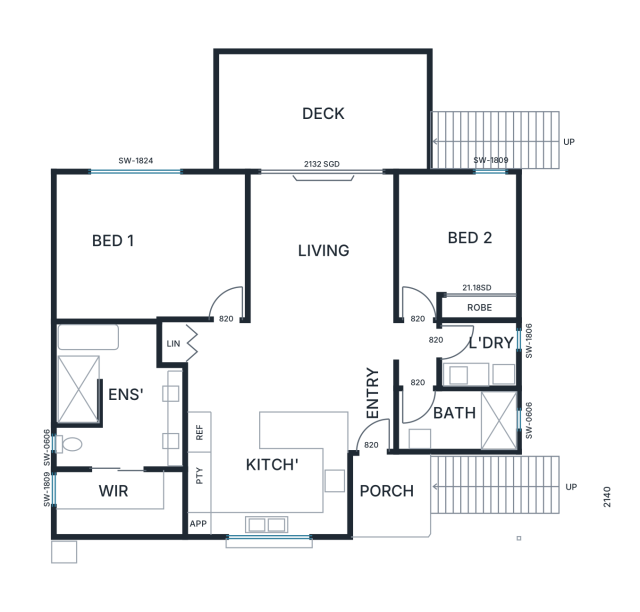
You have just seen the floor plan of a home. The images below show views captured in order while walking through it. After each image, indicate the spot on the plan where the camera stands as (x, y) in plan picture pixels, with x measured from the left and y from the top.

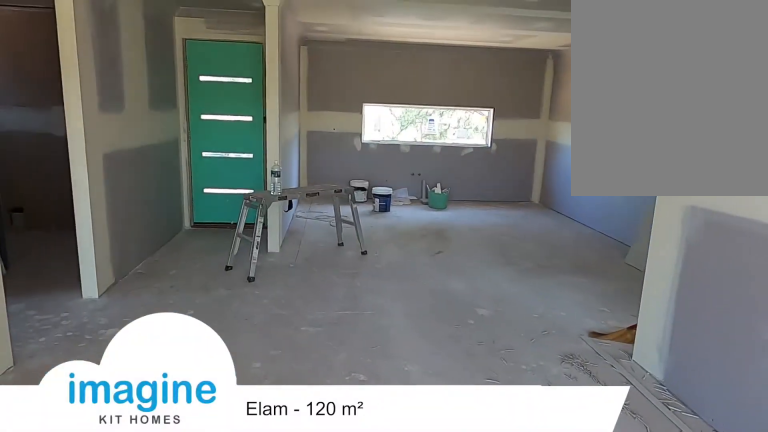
(324, 119)
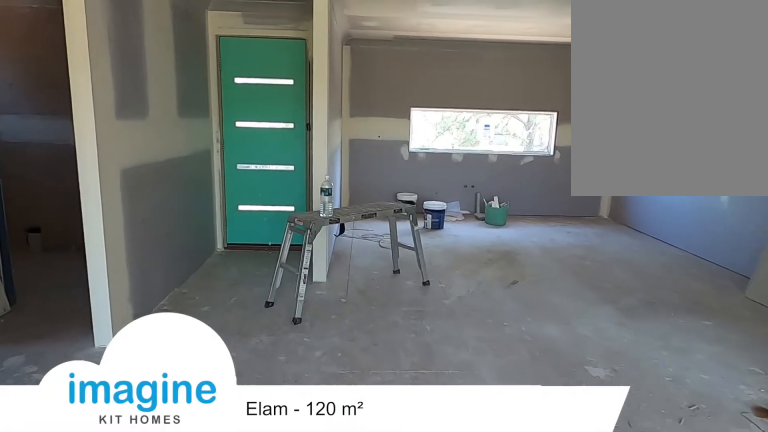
(328, 173)
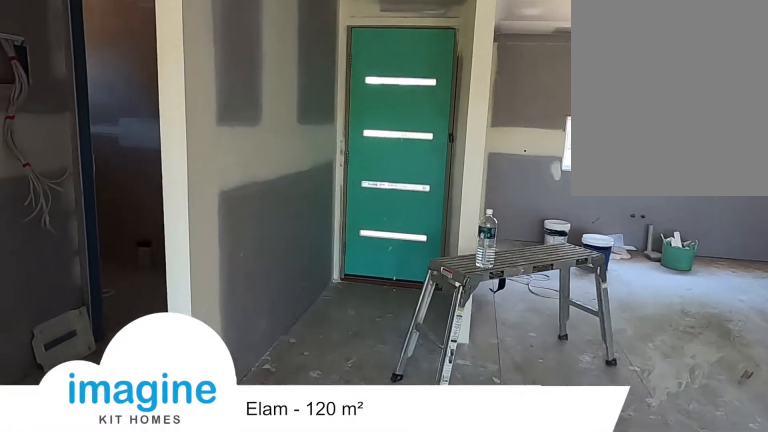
(334, 246)
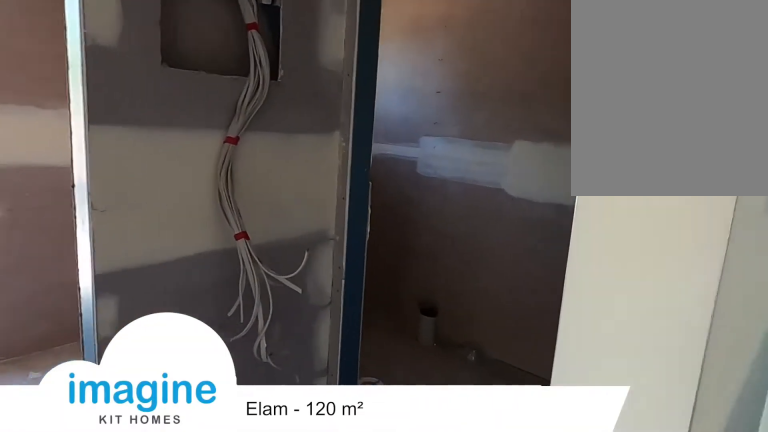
(359, 342)
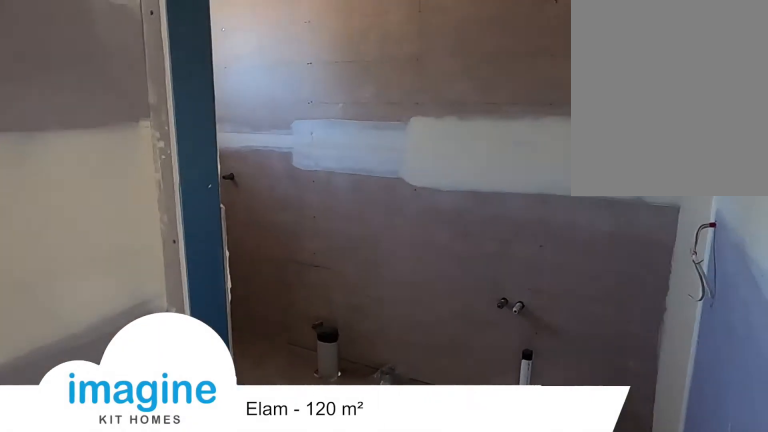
(399, 340)
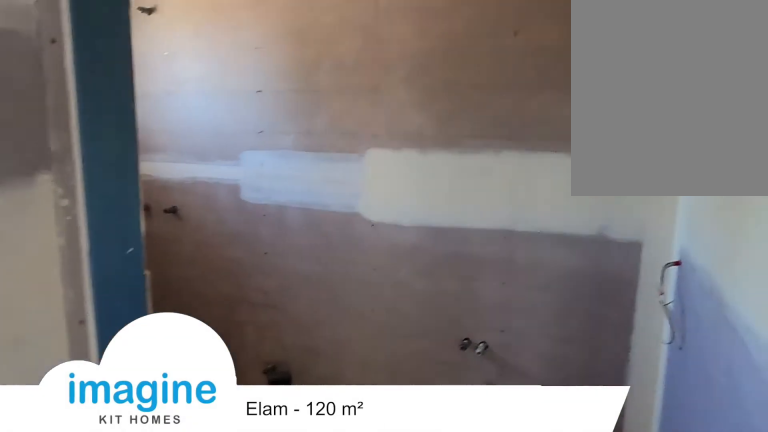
(419, 342)
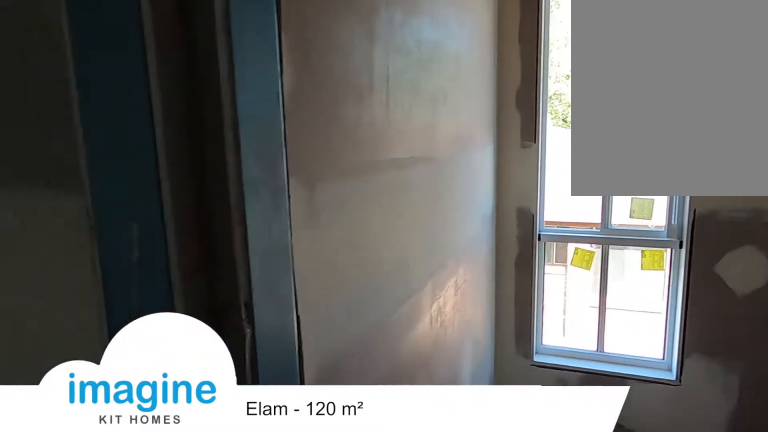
(421, 350)
